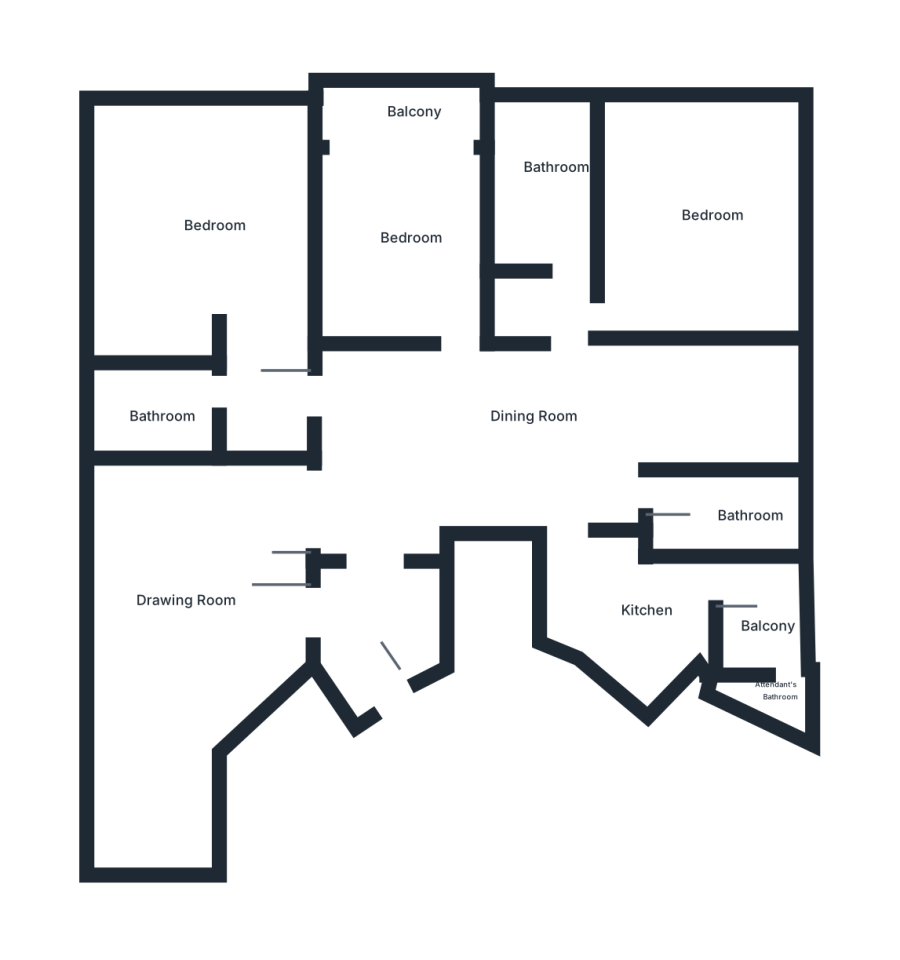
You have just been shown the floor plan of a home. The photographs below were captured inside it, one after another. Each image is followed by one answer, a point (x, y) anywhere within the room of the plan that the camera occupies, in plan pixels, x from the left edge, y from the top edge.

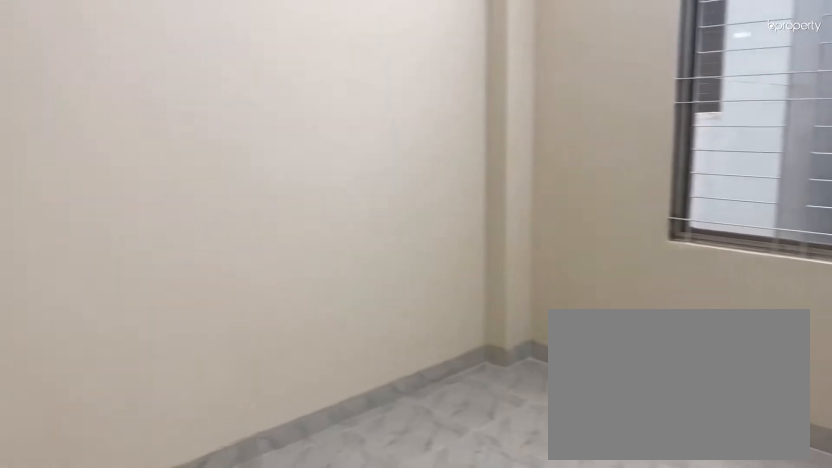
(689, 247)
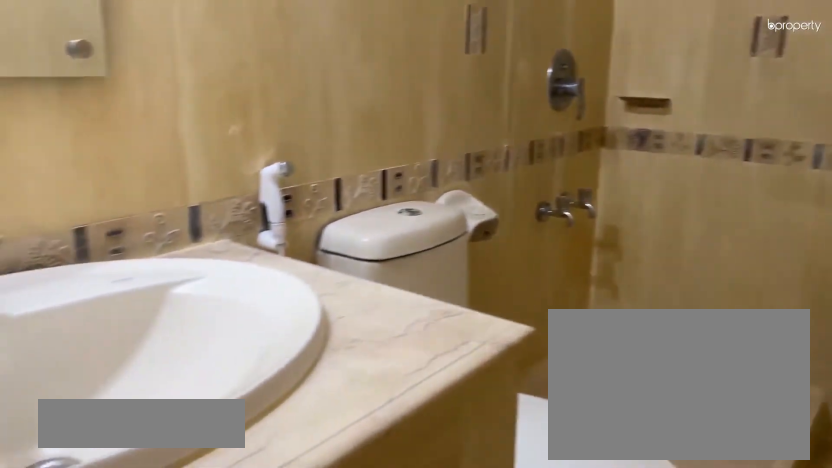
(544, 178)
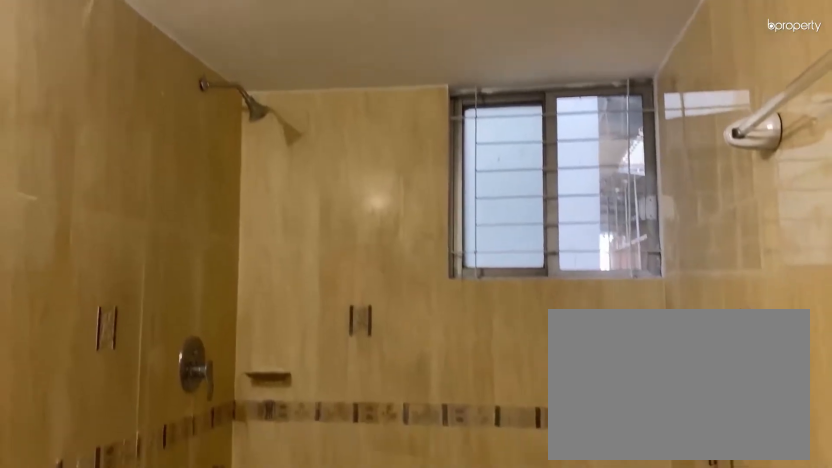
(557, 189)
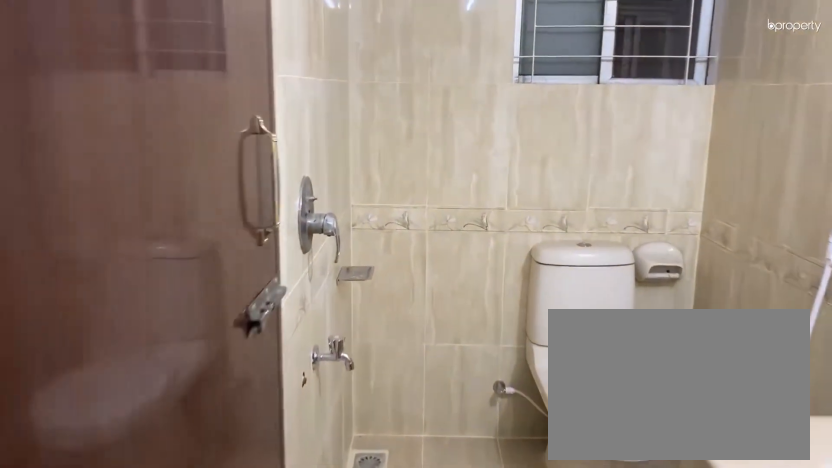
(729, 510)
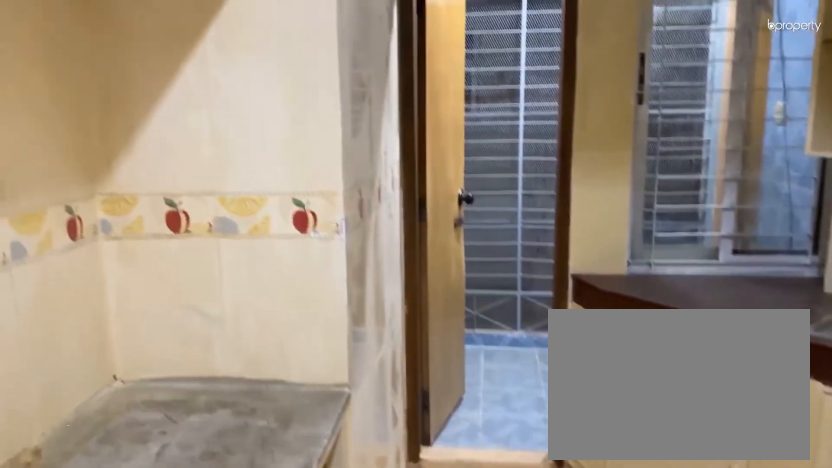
(640, 617)
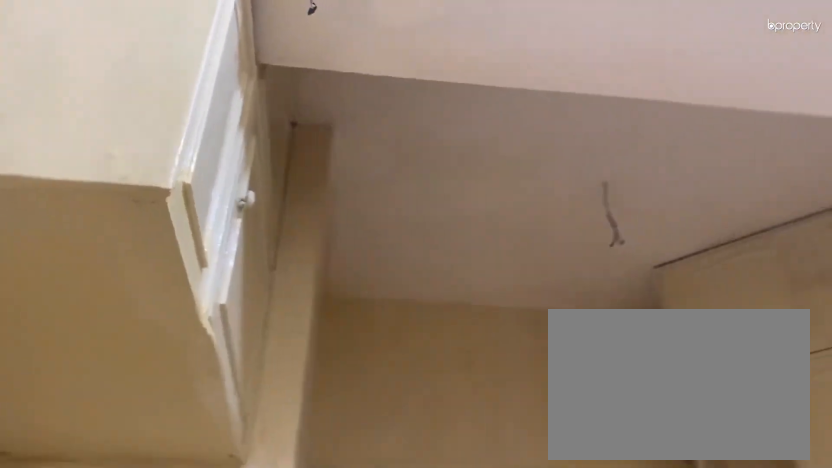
(640, 617)
